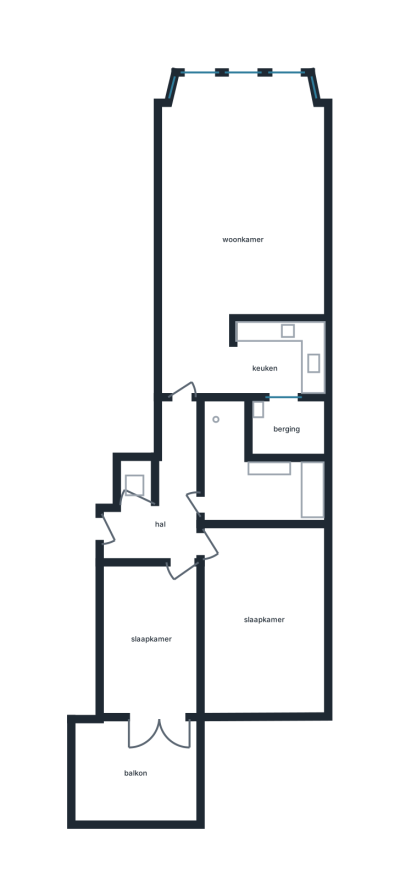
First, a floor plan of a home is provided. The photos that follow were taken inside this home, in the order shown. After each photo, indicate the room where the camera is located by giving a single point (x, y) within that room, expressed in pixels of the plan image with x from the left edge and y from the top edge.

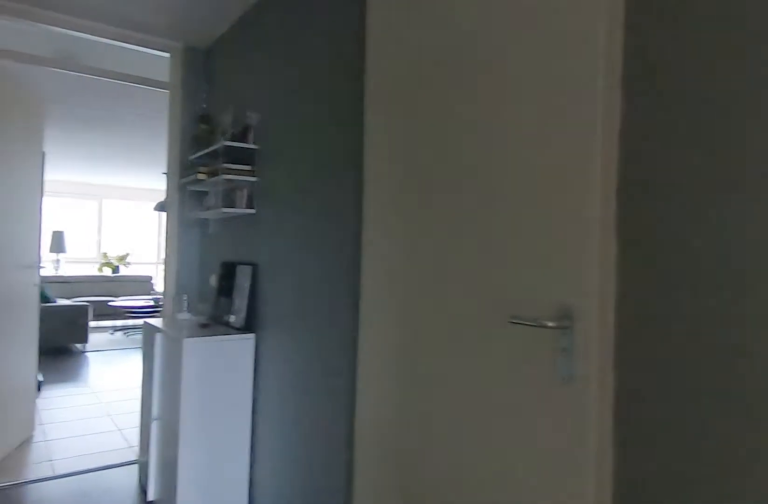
(166, 497)
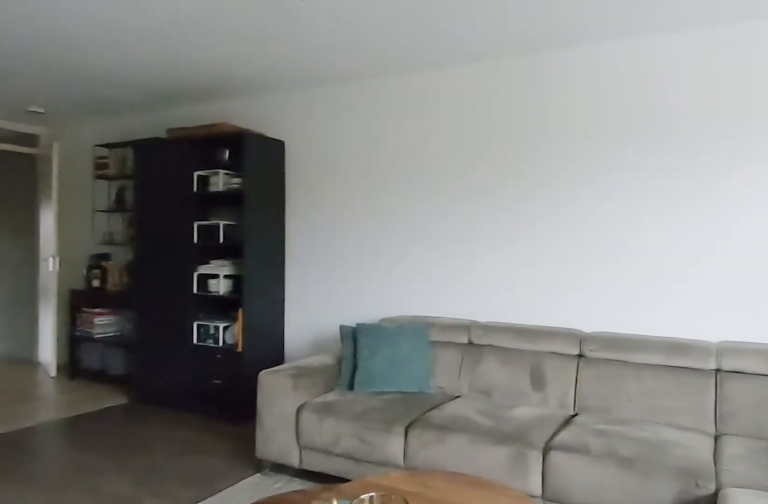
(235, 219)
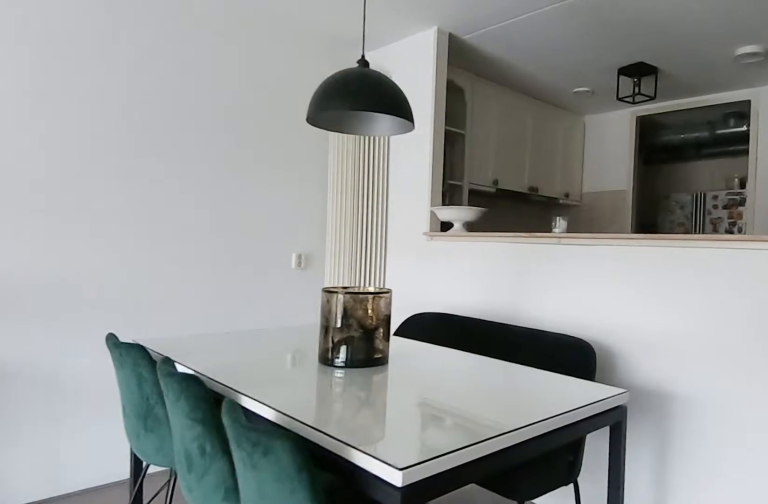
(235, 219)
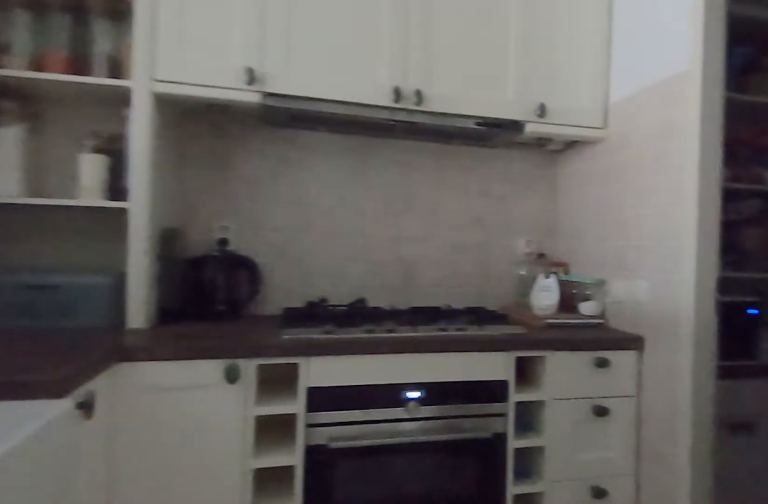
(276, 358)
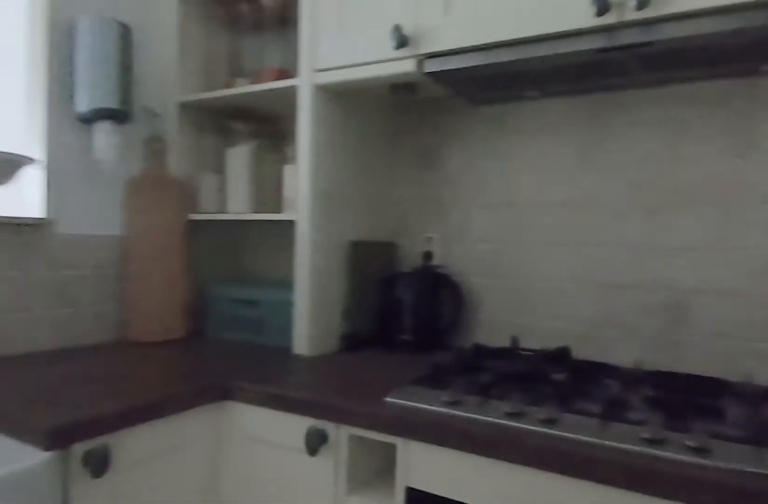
(276, 358)
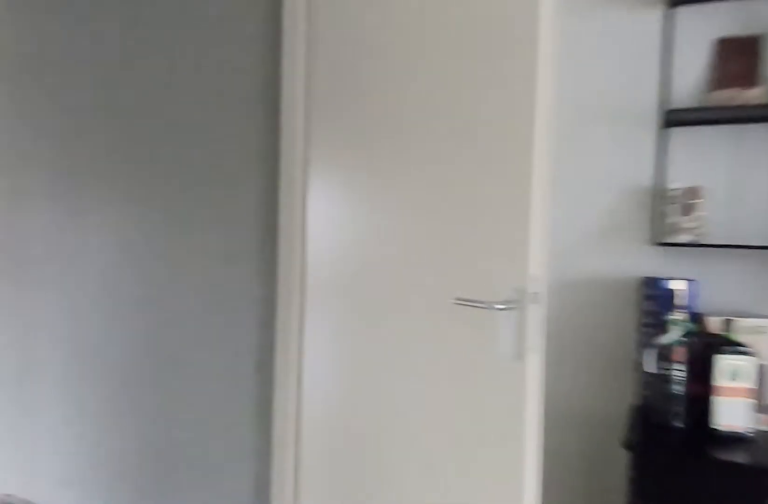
(235, 221)
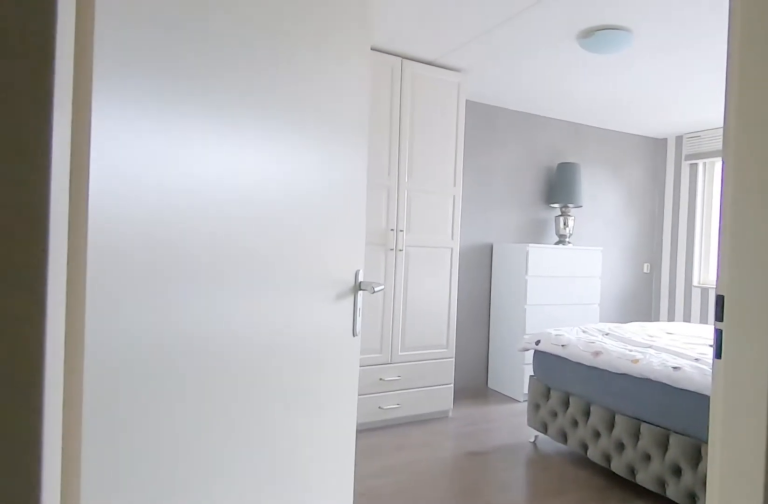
(166, 497)
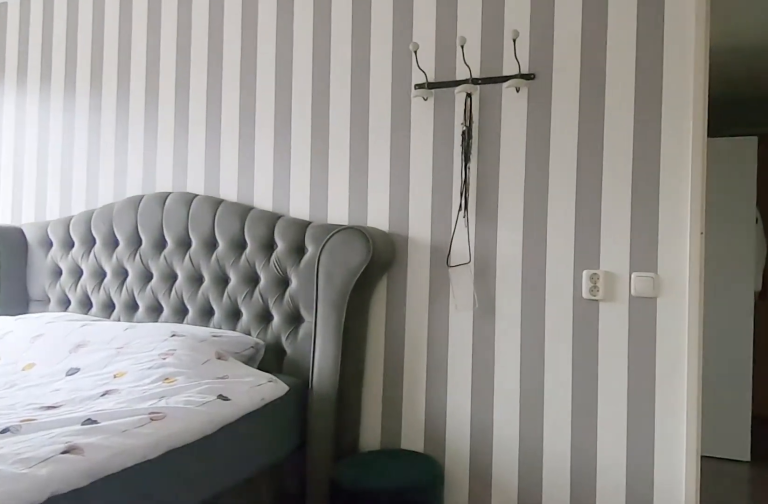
(262, 620)
